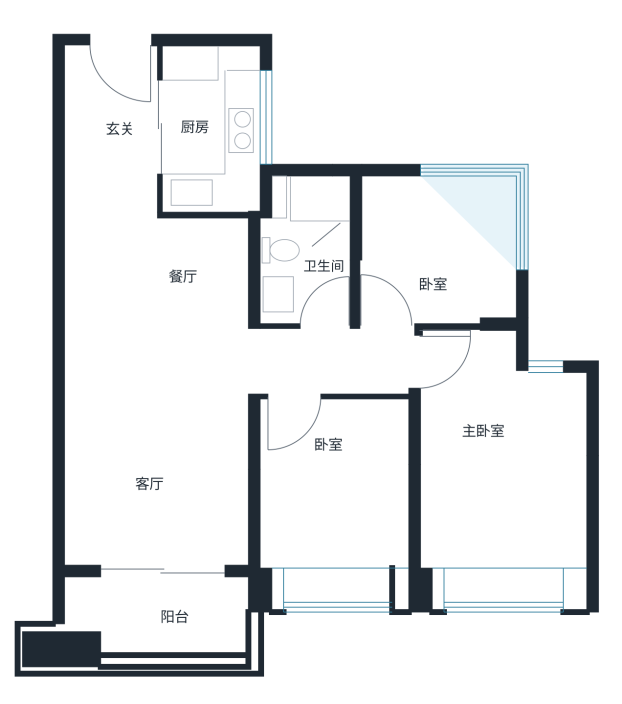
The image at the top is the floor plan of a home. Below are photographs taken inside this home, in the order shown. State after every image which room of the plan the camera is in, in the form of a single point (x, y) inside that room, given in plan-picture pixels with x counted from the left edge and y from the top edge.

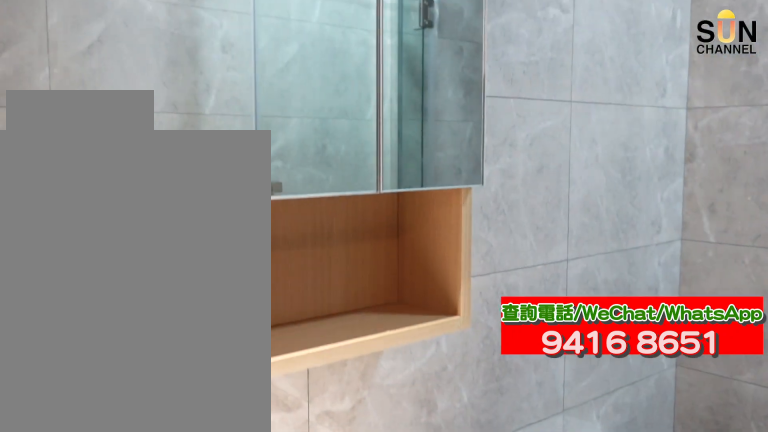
(305, 246)
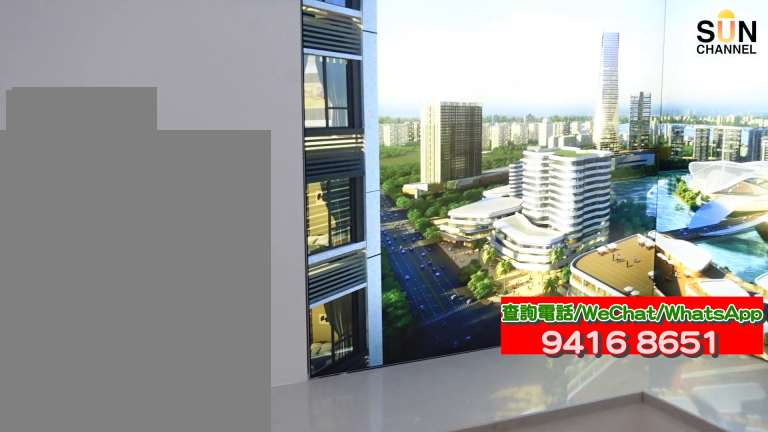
(438, 247)
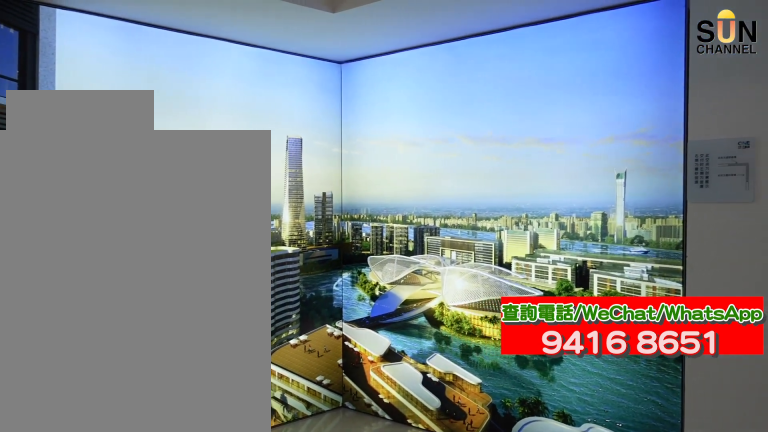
(438, 247)
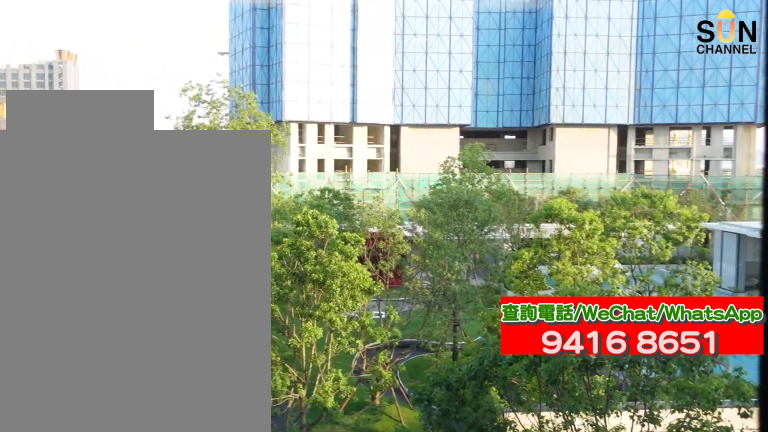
(505, 491)
